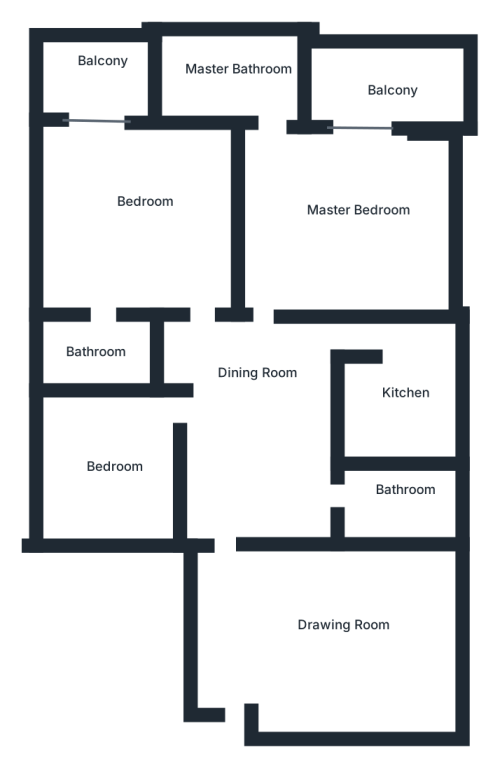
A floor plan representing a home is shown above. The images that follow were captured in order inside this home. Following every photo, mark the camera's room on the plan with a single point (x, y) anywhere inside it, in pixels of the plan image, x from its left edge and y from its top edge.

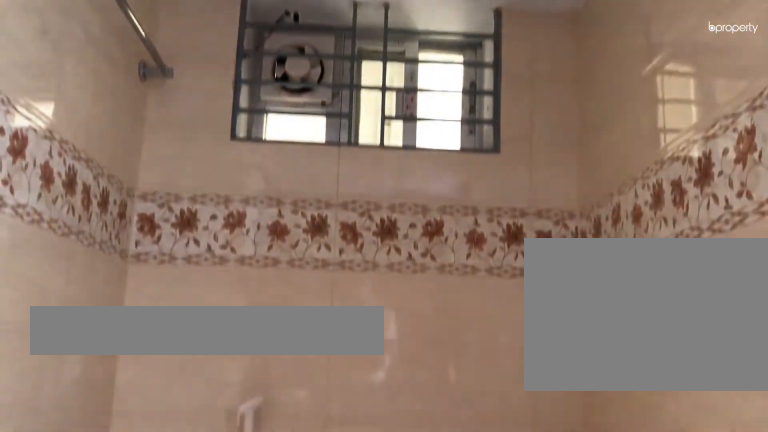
(92, 354)
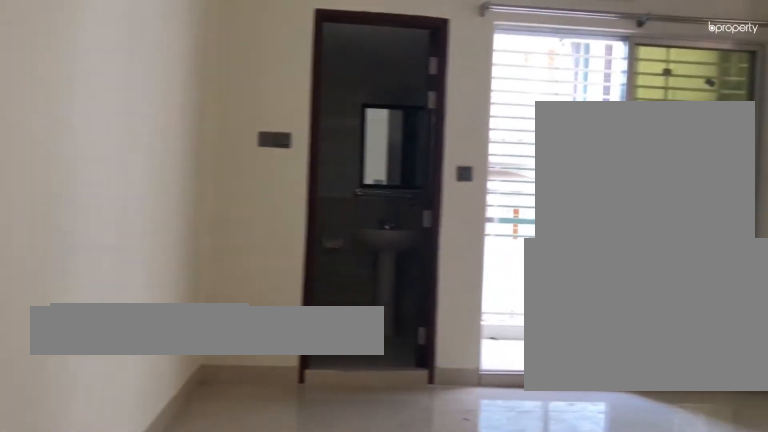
(327, 211)
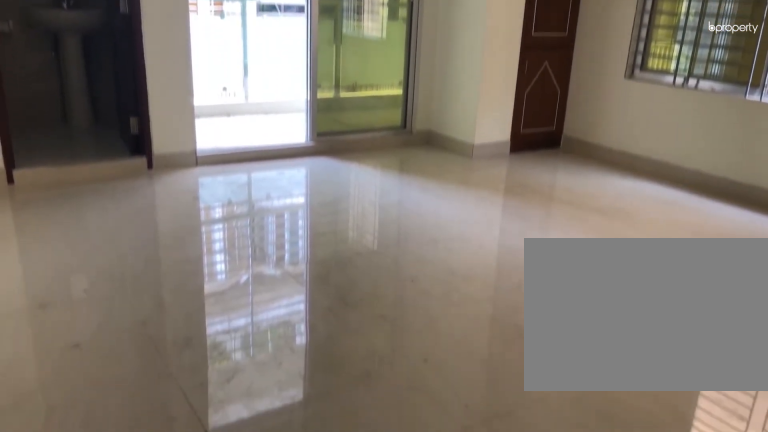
(327, 211)
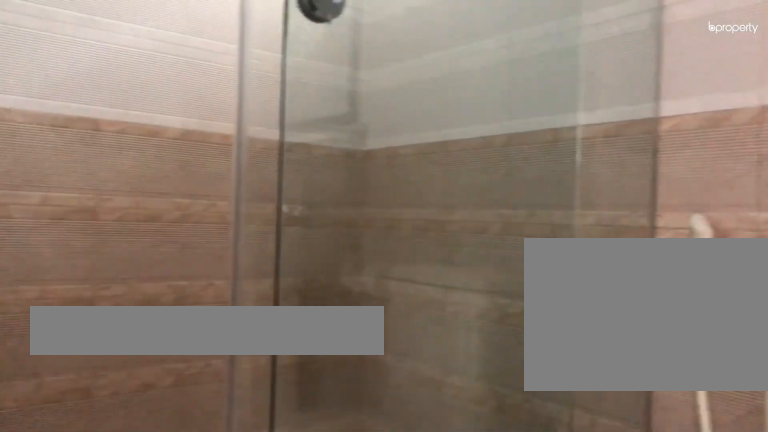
(243, 79)
